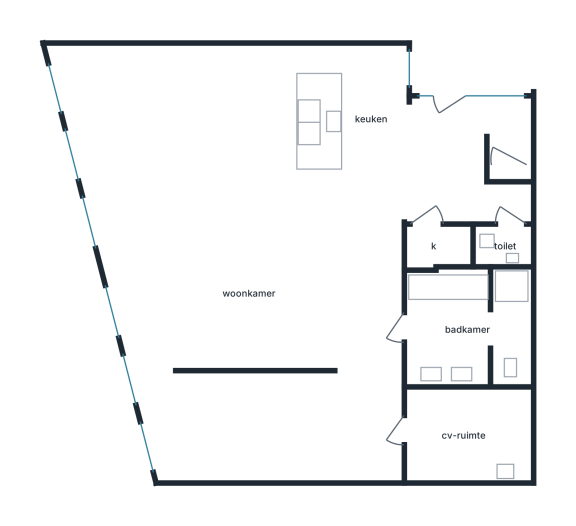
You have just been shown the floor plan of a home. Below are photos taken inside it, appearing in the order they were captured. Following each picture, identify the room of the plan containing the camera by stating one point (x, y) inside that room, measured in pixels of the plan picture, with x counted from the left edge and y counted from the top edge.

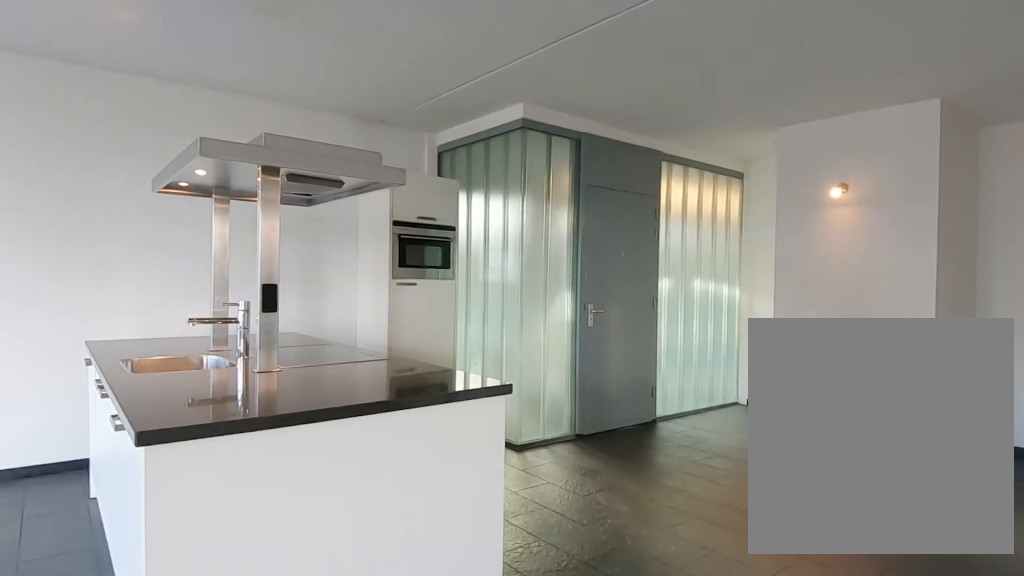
(240, 151)
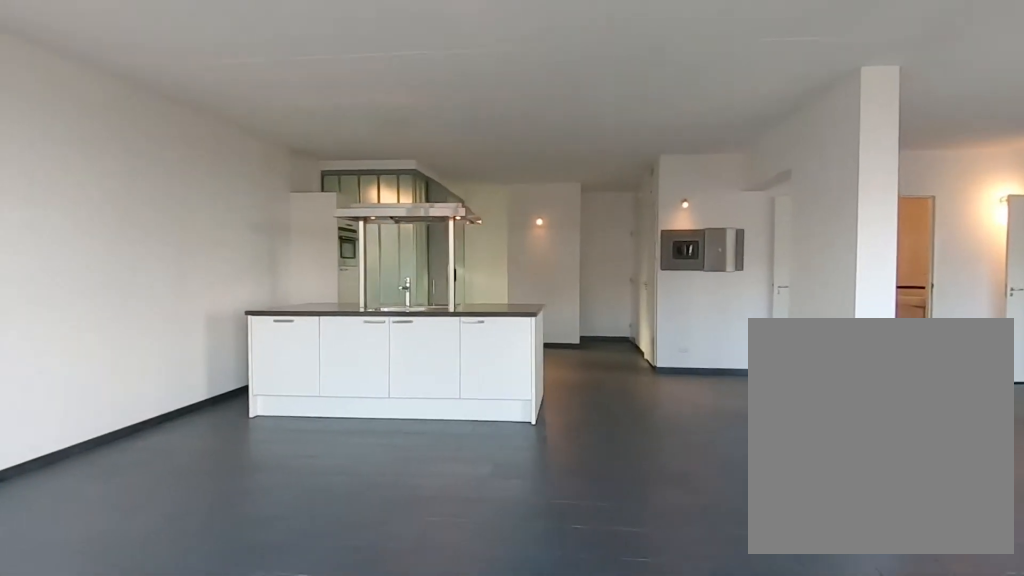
(240, 151)
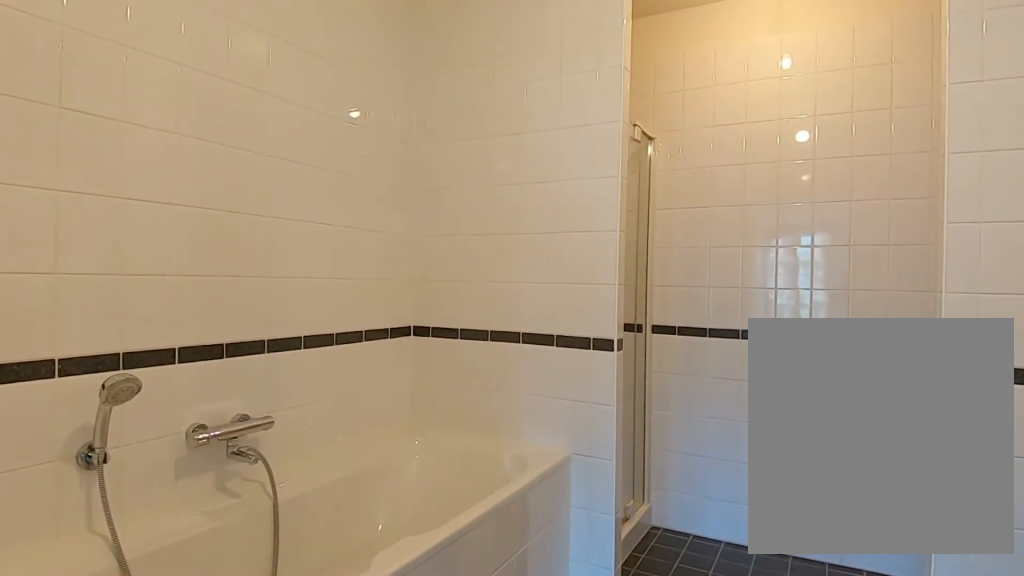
(468, 333)
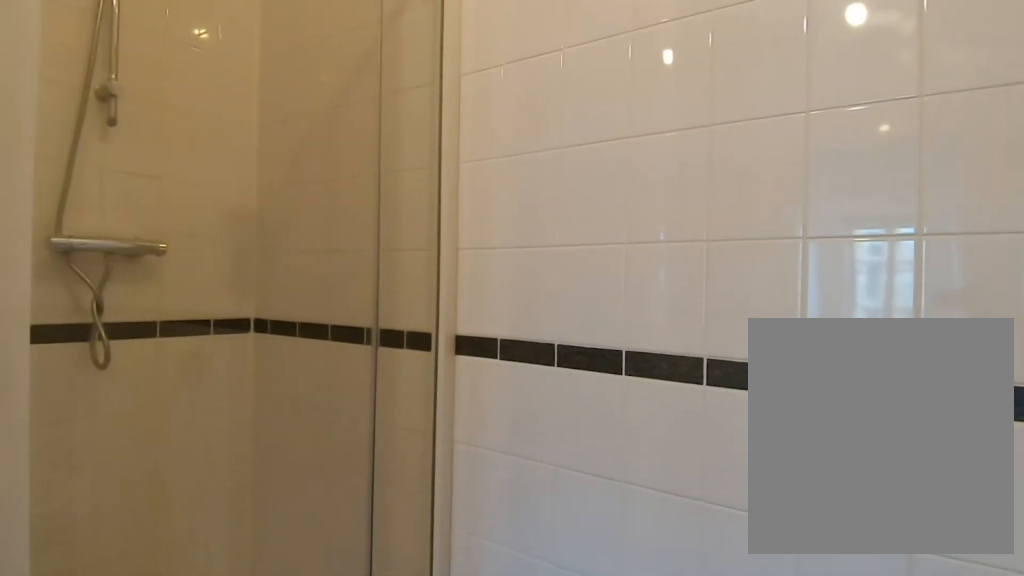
(468, 333)
